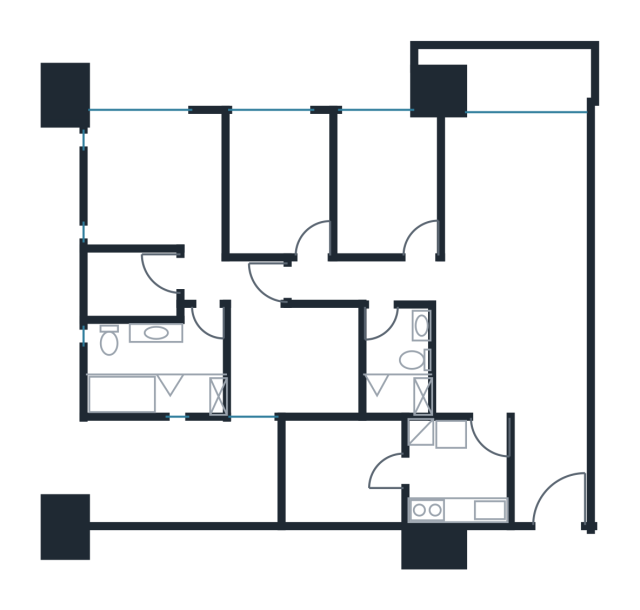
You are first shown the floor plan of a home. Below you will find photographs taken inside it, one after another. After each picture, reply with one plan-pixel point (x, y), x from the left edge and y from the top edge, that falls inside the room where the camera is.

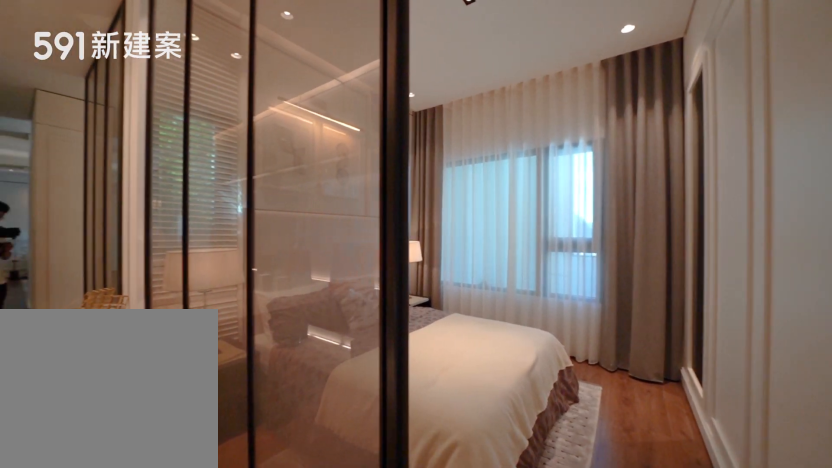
(152, 212)
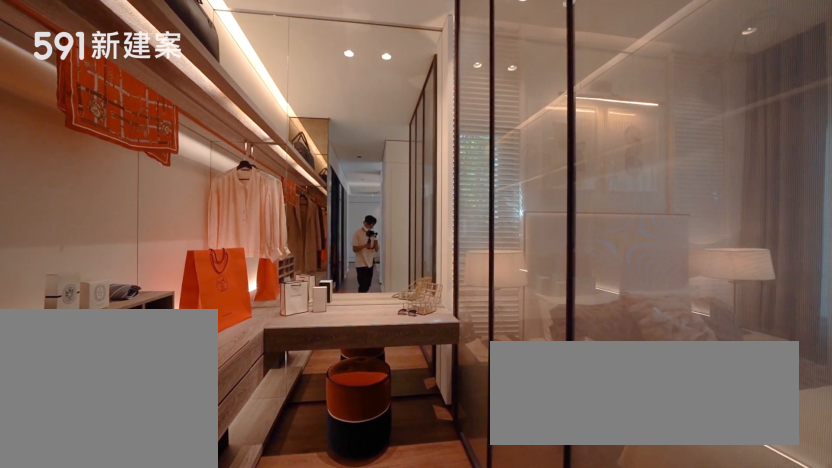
(152, 212)
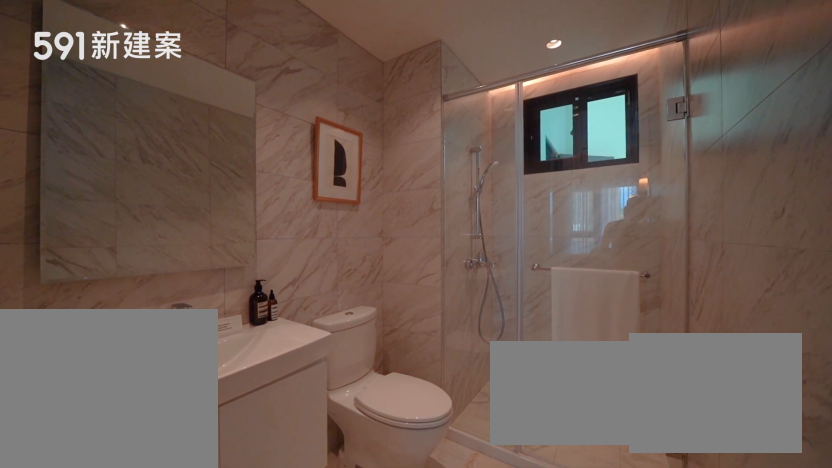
(395, 365)
